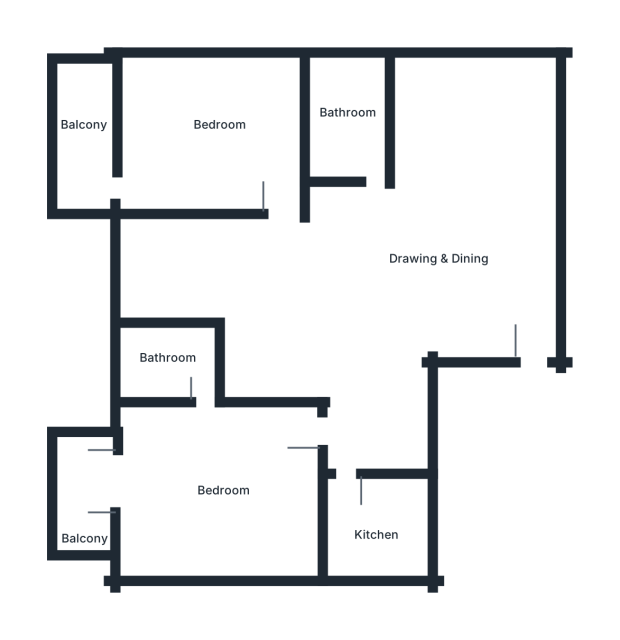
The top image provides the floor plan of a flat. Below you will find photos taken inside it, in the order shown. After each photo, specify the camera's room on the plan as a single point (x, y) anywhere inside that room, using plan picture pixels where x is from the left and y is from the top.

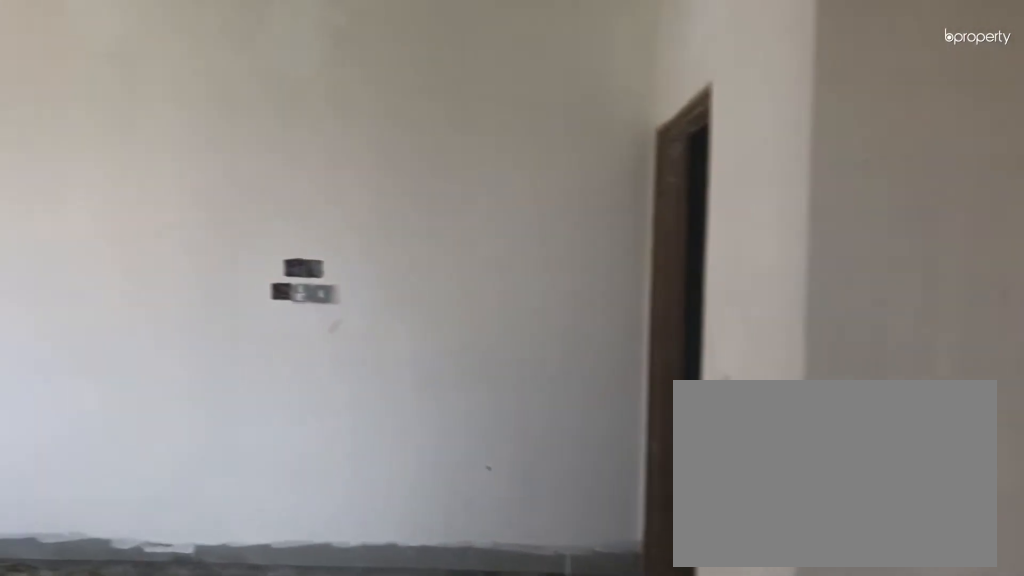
(461, 291)
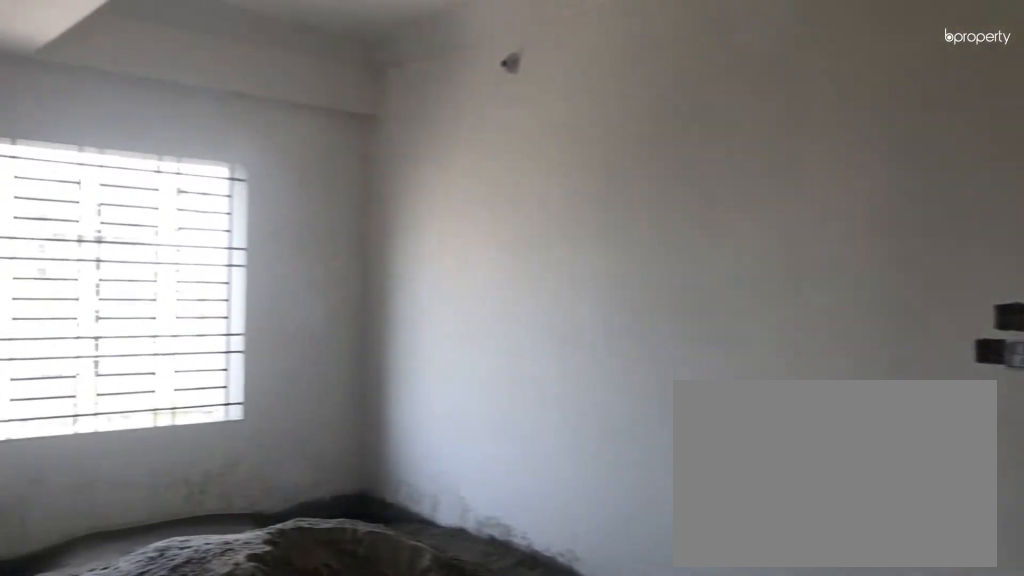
(491, 181)
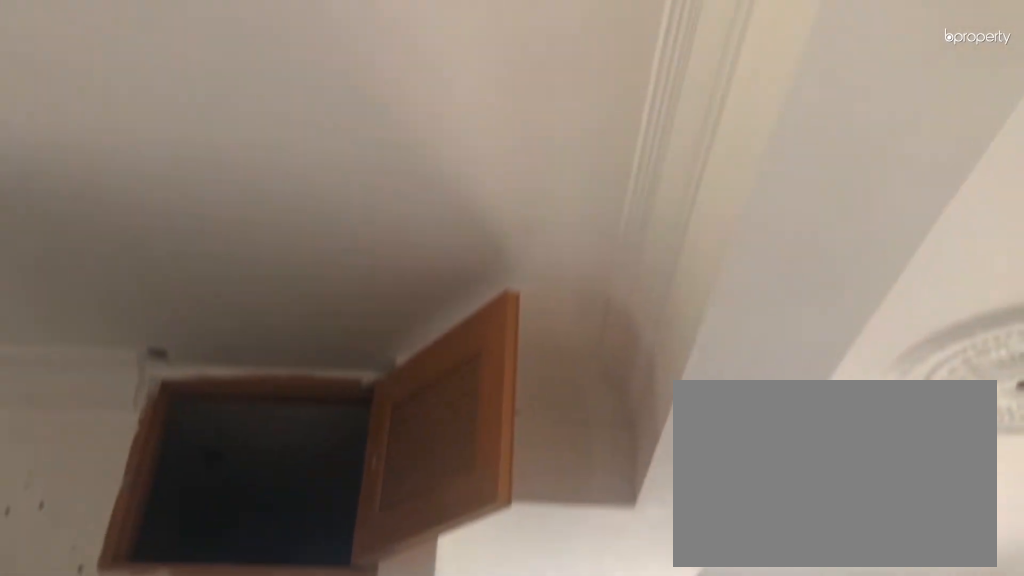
(395, 263)
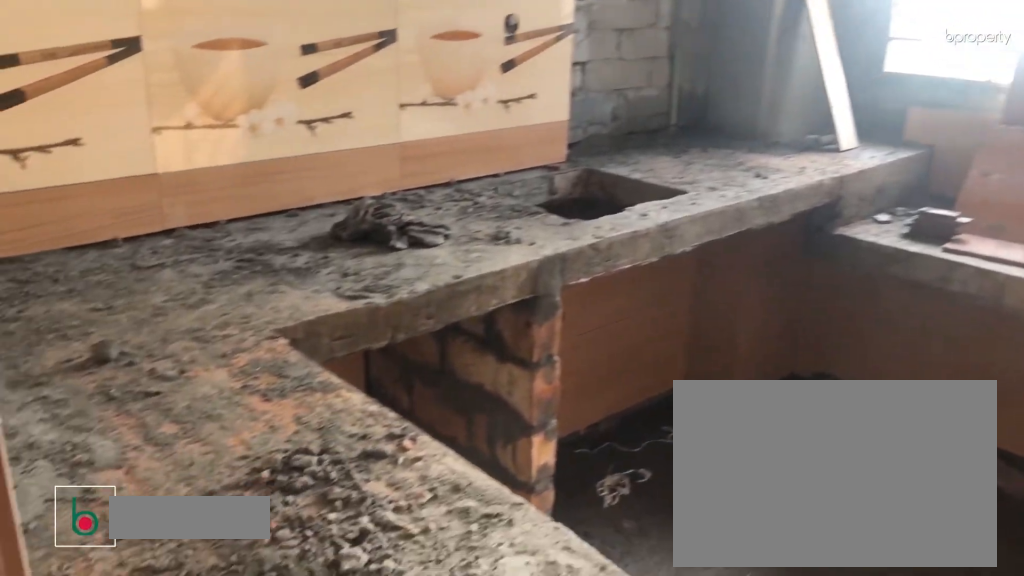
(377, 523)
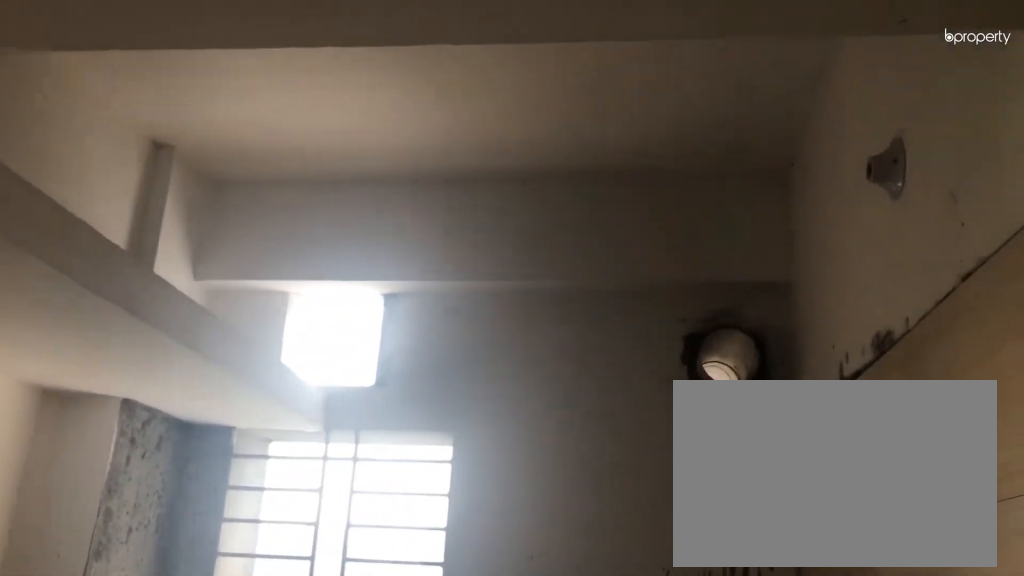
(377, 523)
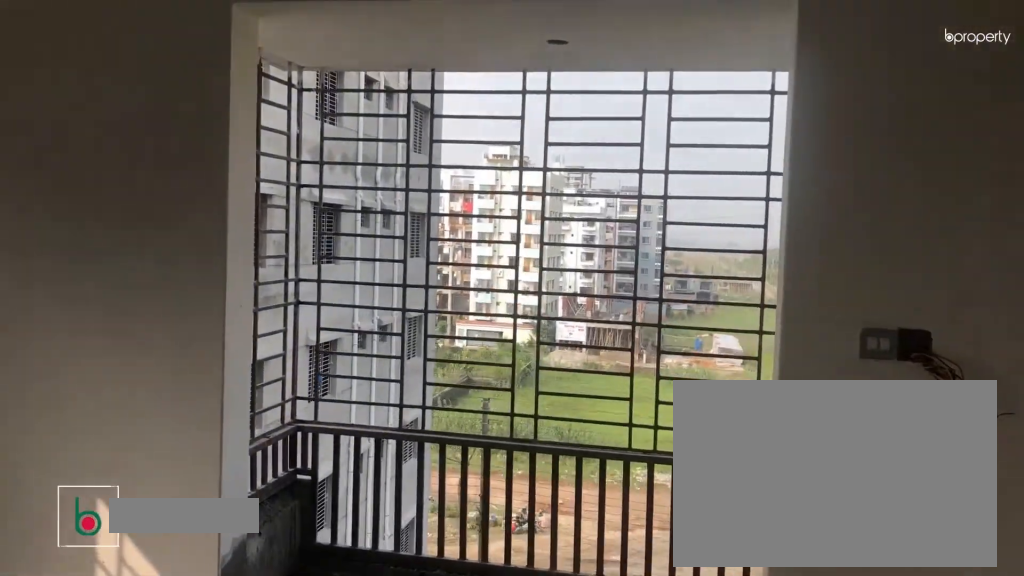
(217, 503)
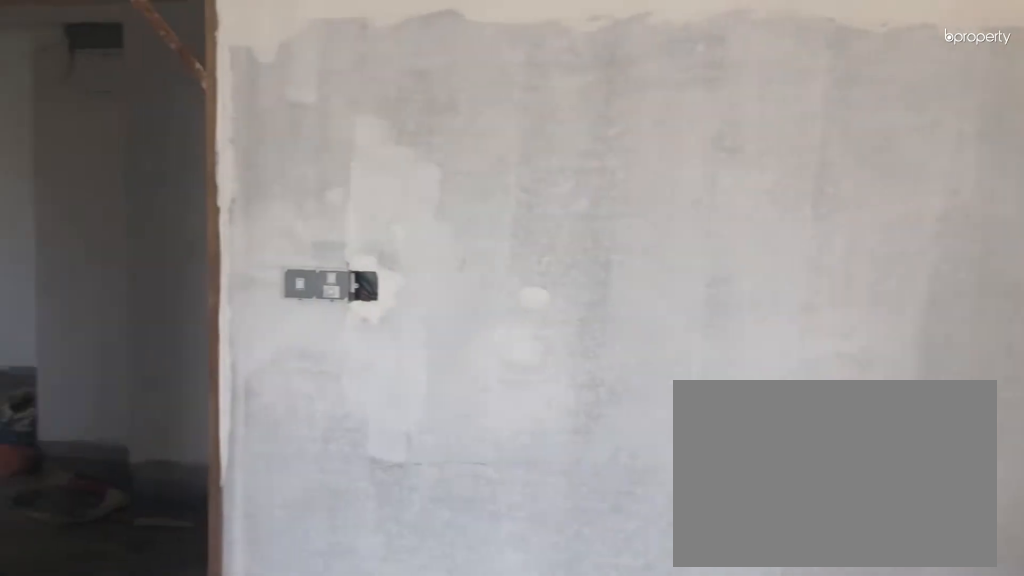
(217, 503)
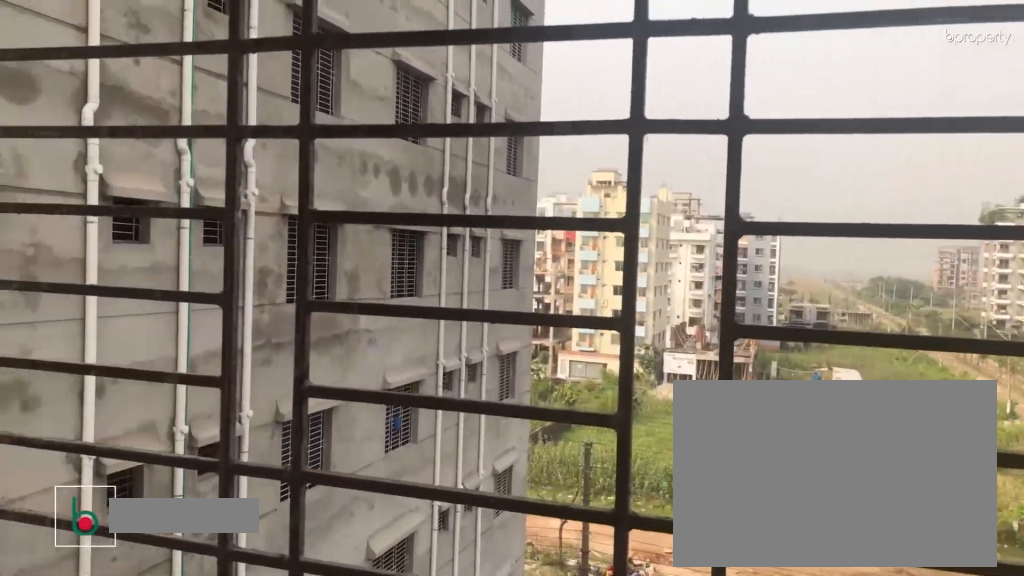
(85, 490)
